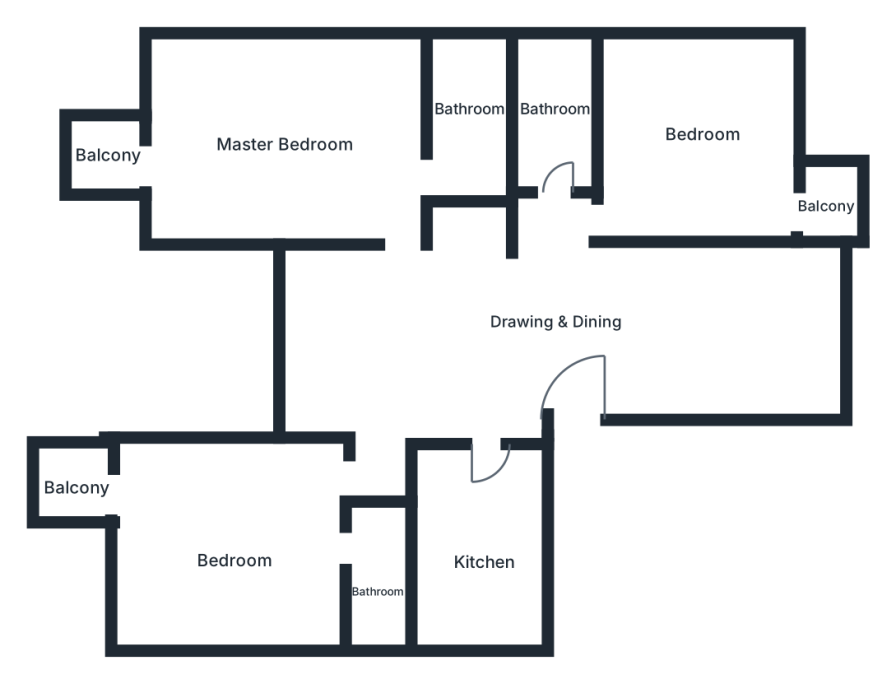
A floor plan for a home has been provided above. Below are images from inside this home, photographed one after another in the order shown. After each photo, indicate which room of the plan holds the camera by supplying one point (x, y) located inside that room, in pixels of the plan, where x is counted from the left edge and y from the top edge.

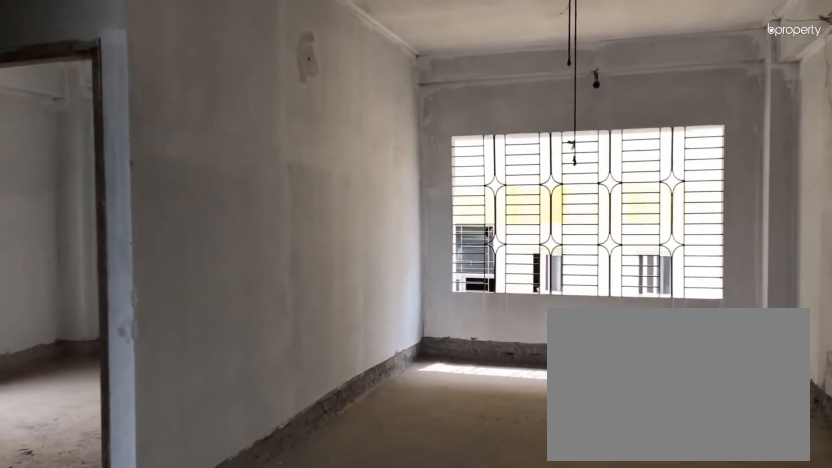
(722, 332)
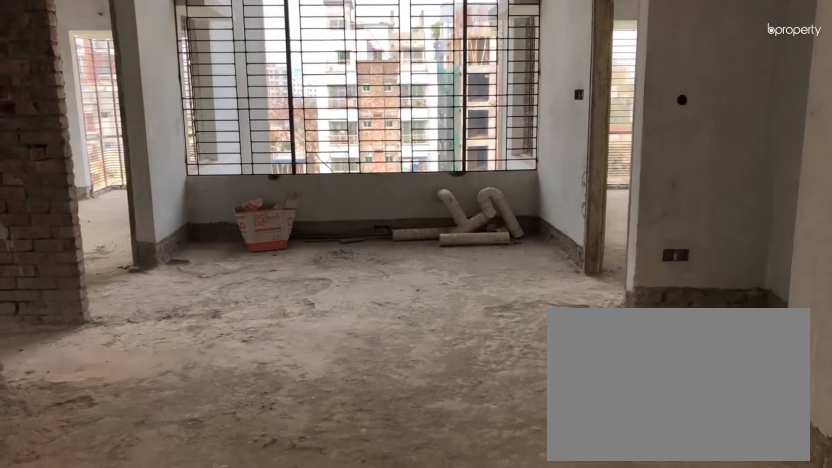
(406, 339)
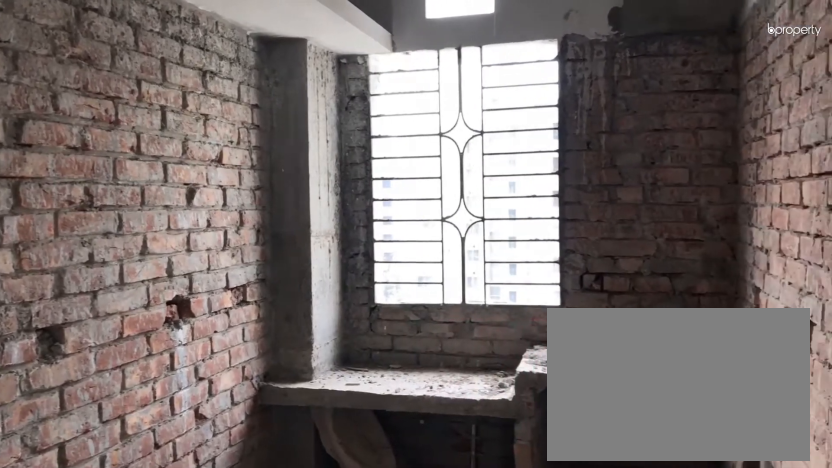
(476, 531)
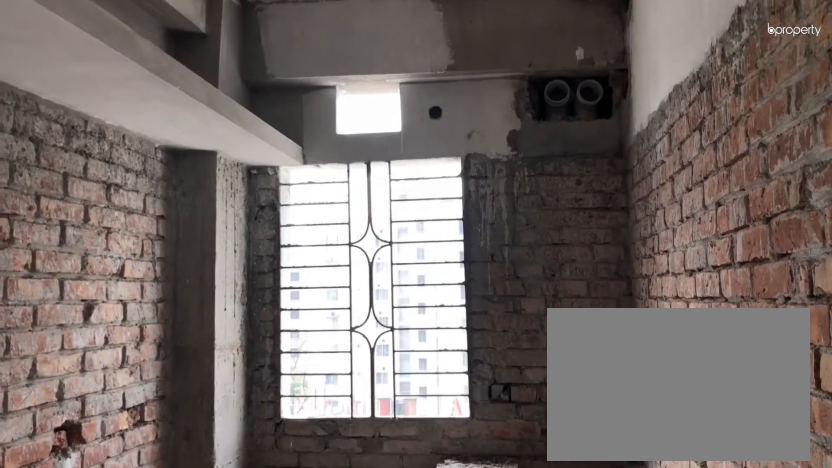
(476, 531)
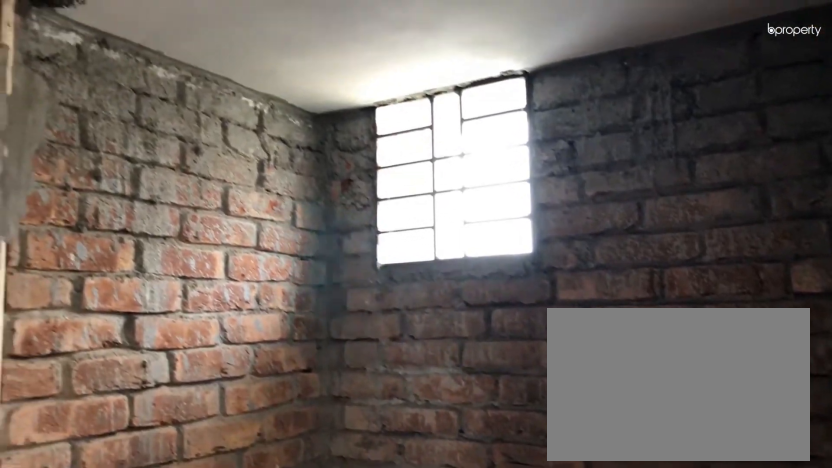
(379, 589)
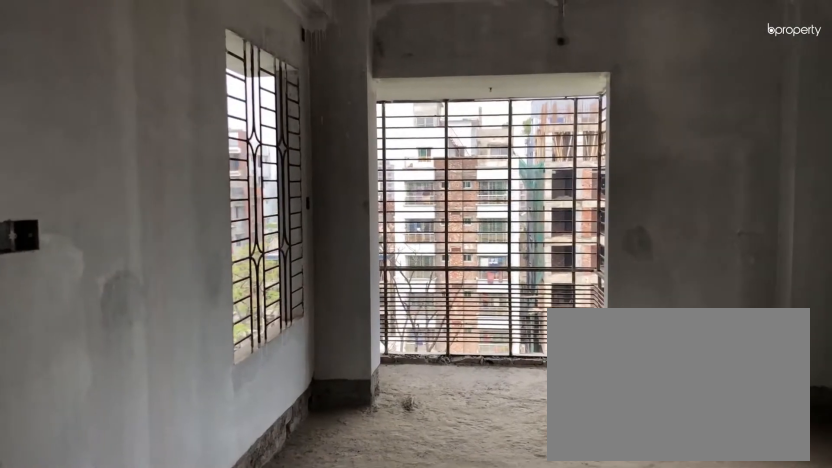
(300, 134)
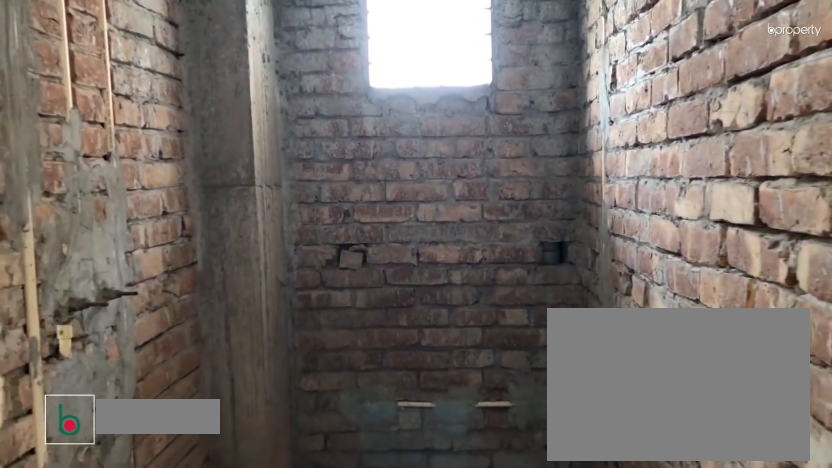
(549, 108)
